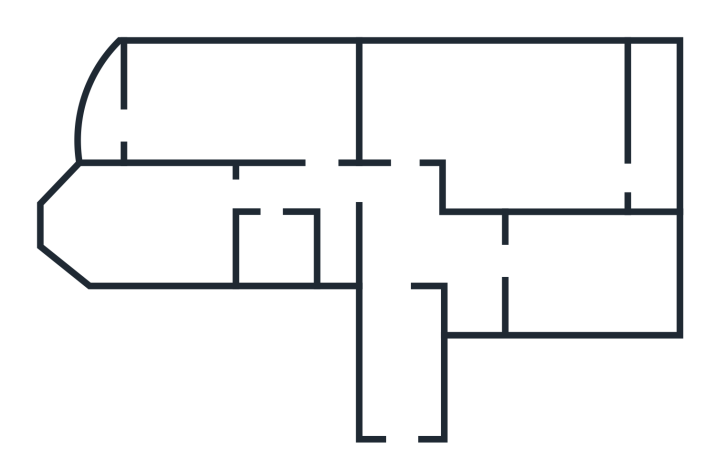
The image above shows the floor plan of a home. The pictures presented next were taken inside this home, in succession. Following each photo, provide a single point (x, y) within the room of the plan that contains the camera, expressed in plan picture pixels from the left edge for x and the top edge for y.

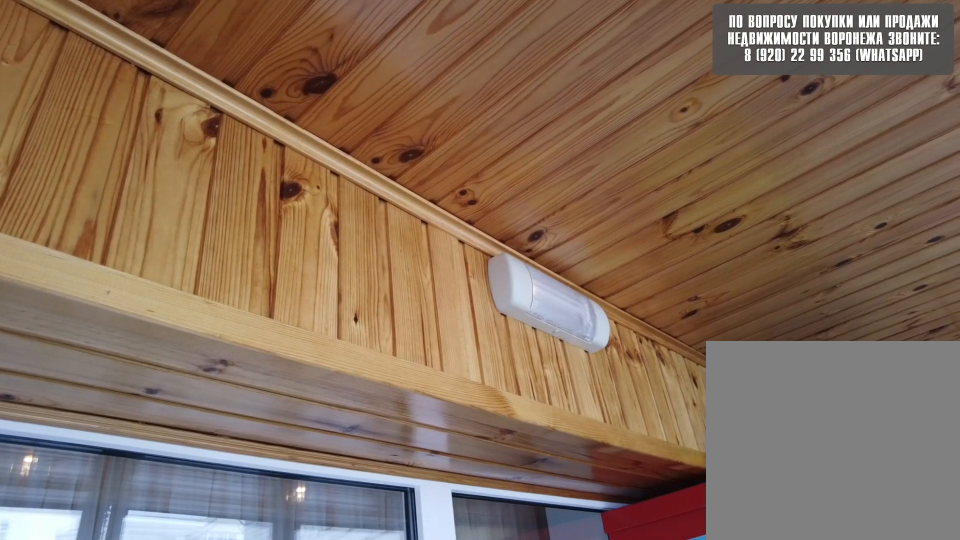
(668, 171)
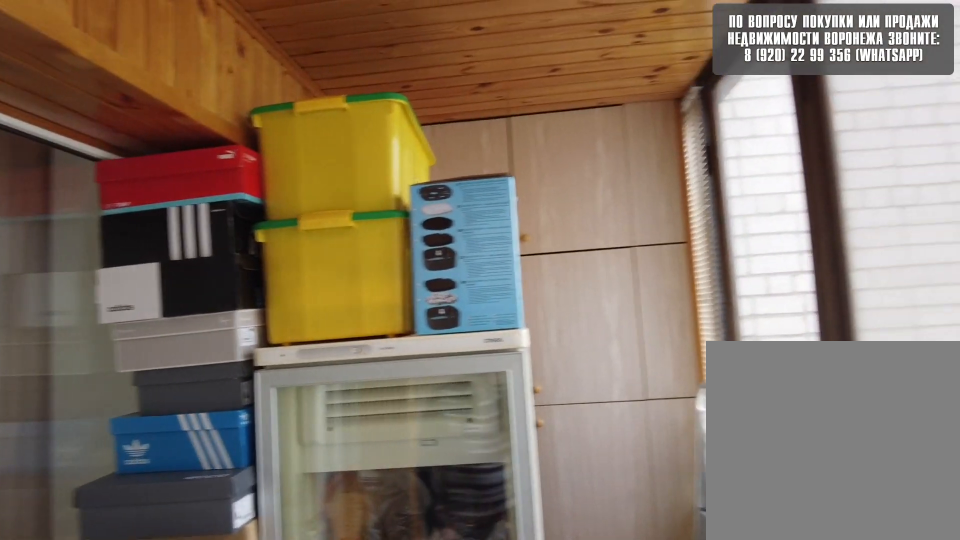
(668, 171)
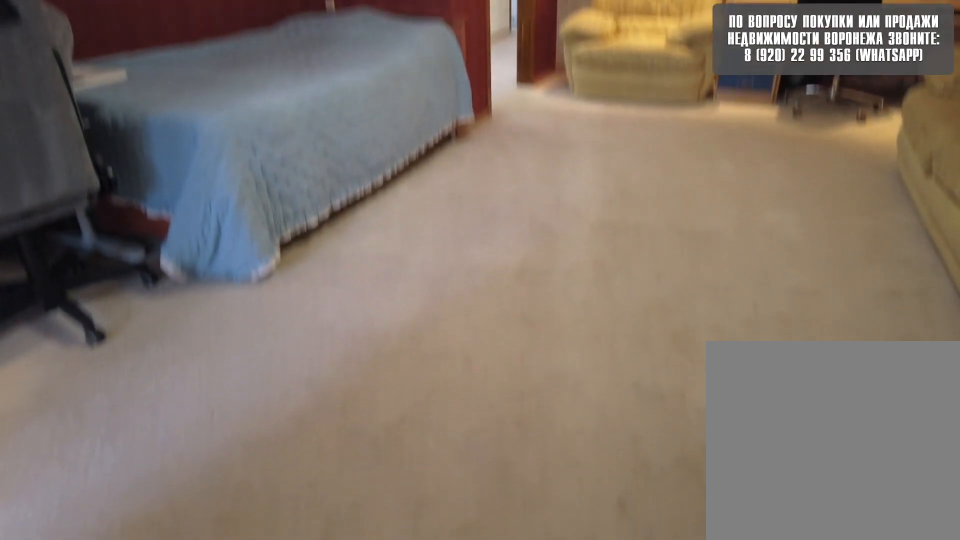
(555, 167)
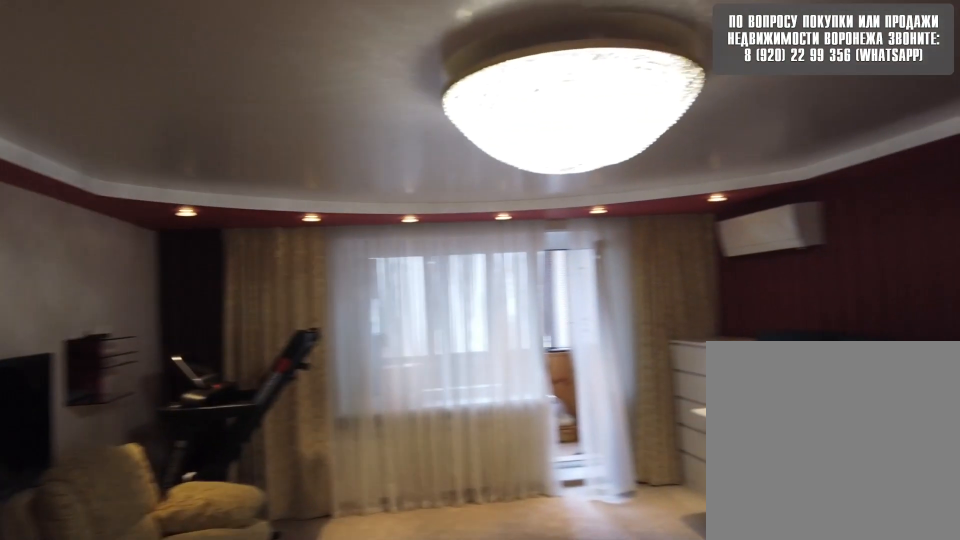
(403, 134)
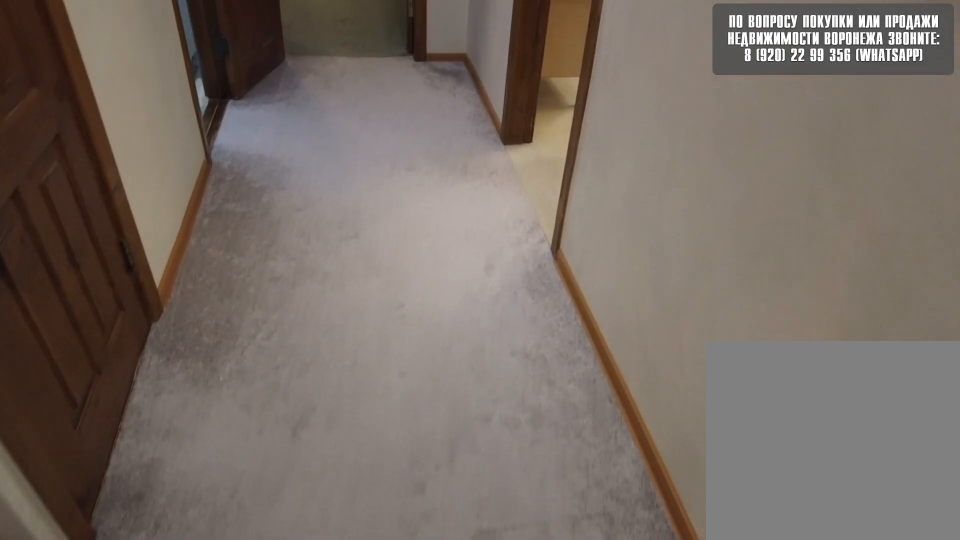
(402, 197)
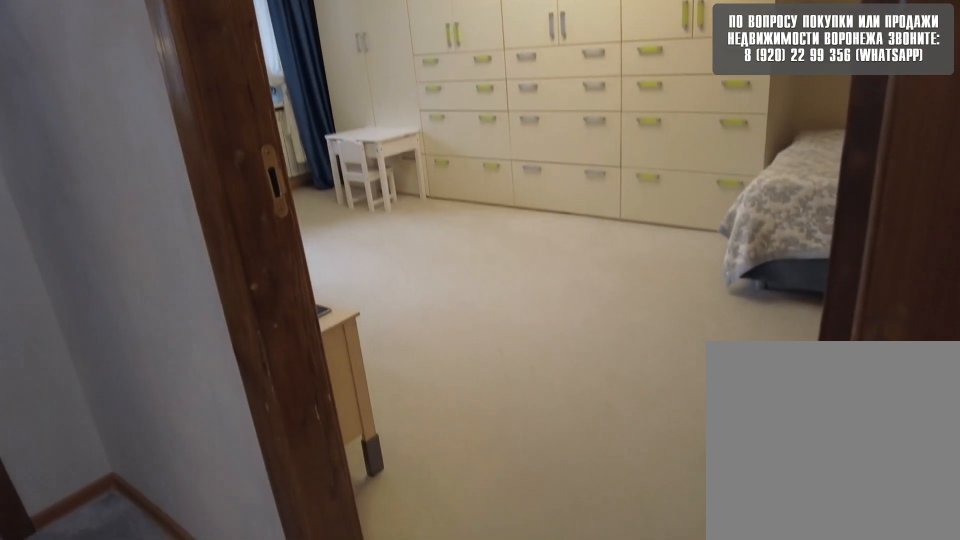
(320, 185)
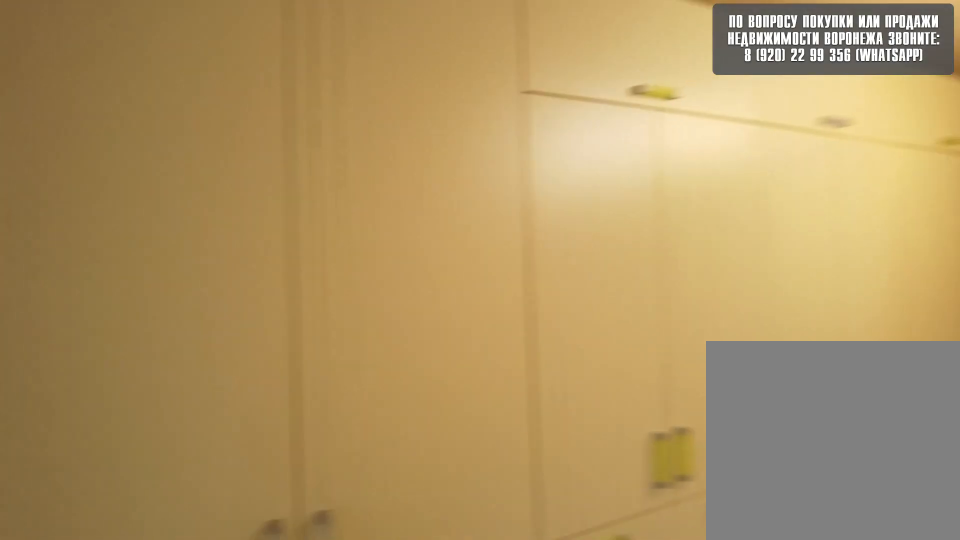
(289, 111)
